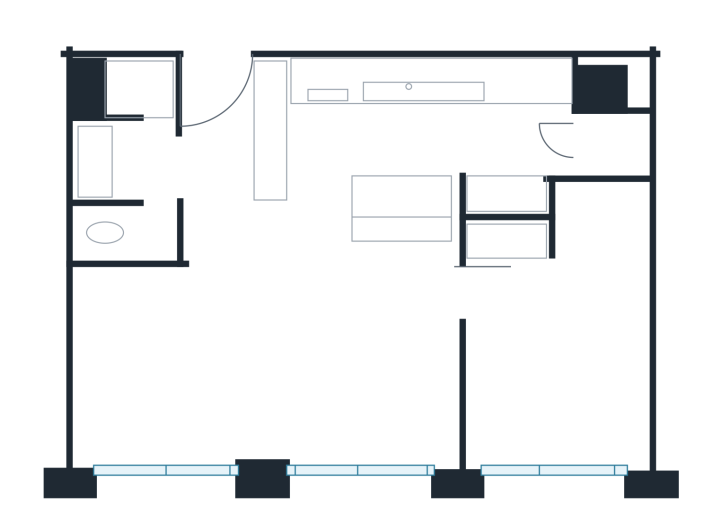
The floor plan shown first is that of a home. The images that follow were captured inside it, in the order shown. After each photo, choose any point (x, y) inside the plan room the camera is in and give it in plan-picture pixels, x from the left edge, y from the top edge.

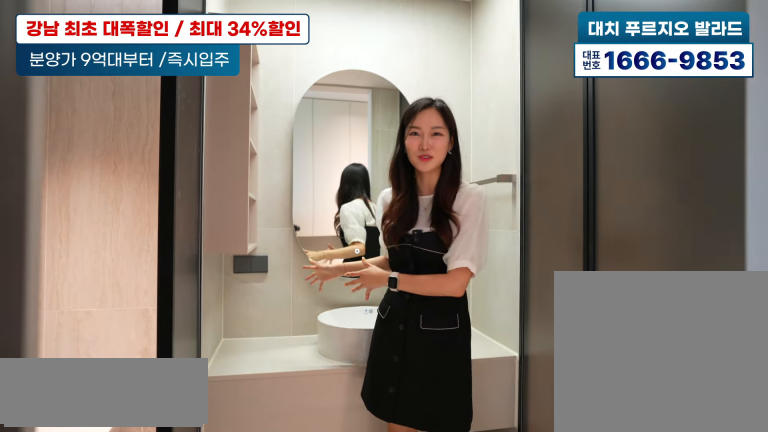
(140, 147)
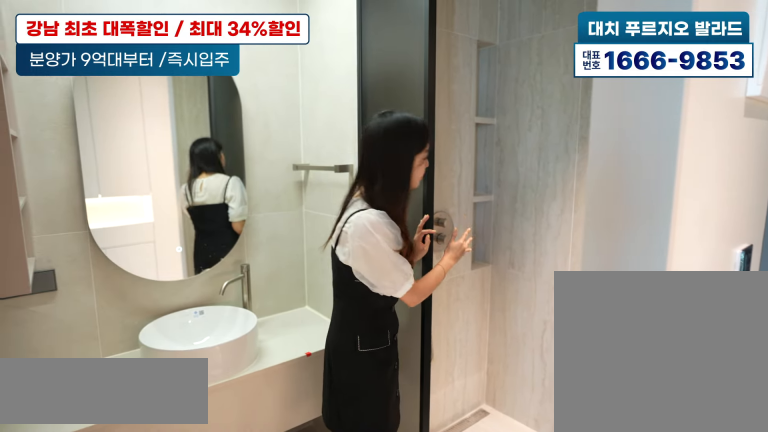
(140, 148)
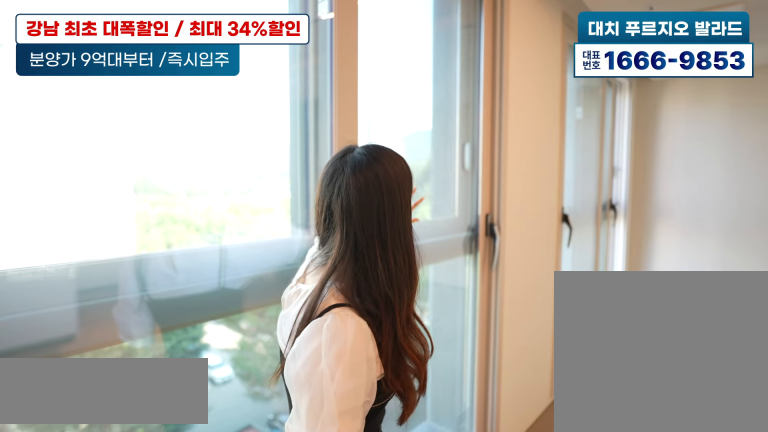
(238, 339)
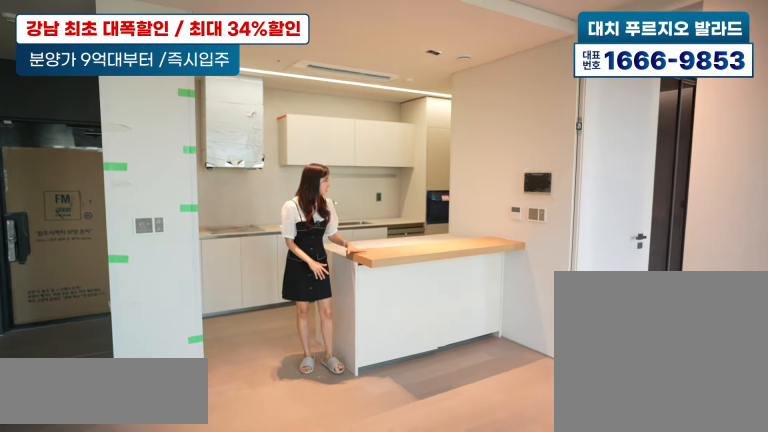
(447, 129)
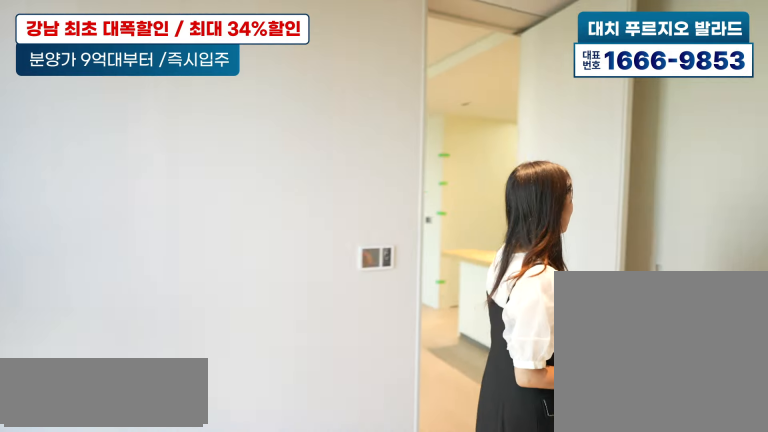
(549, 355)
